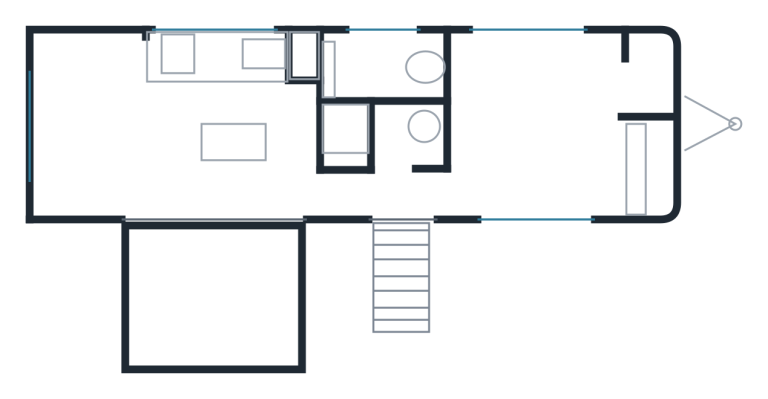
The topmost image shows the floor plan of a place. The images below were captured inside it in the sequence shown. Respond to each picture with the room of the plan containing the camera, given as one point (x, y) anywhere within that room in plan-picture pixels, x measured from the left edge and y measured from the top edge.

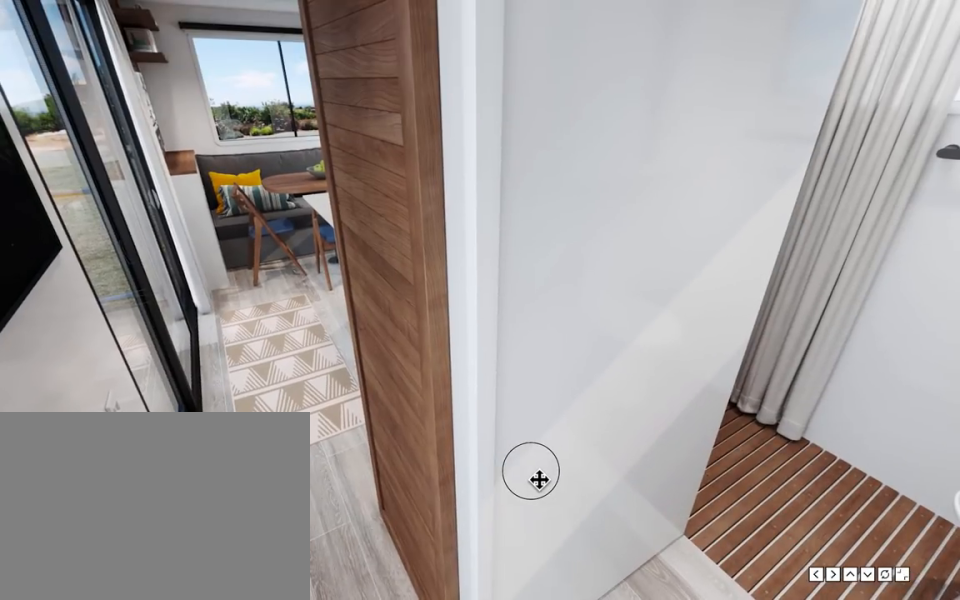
(386, 195)
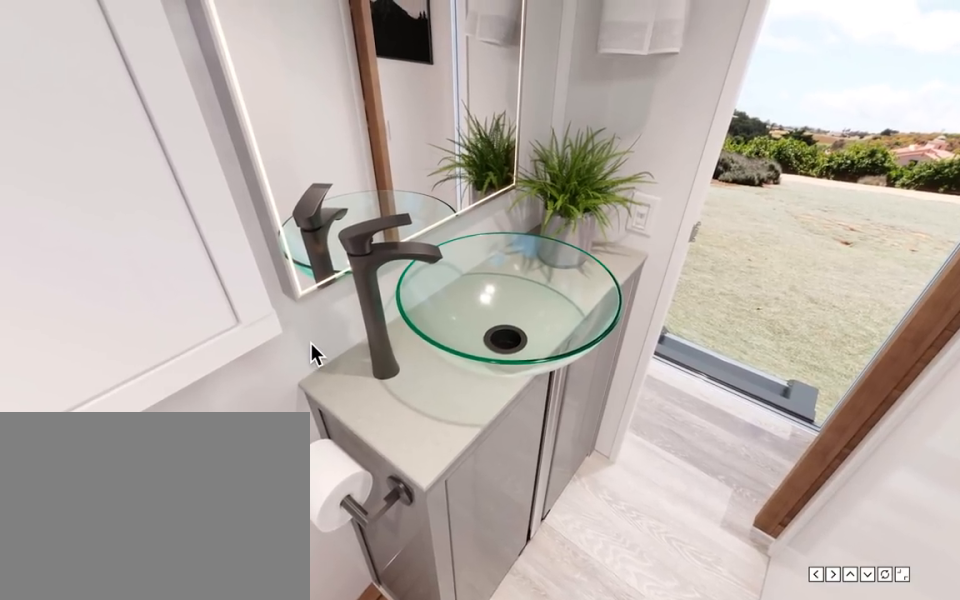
(390, 109)
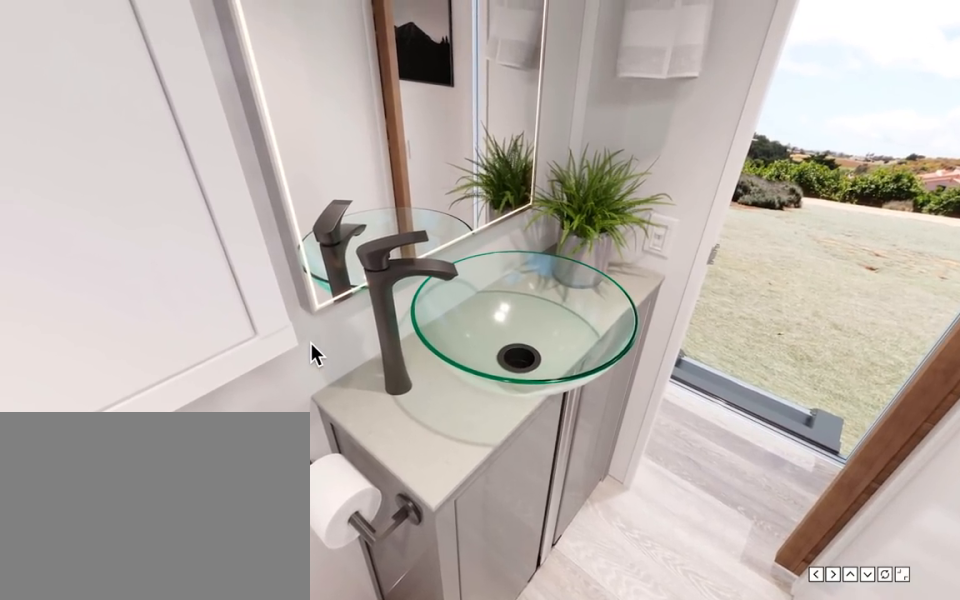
(390, 109)
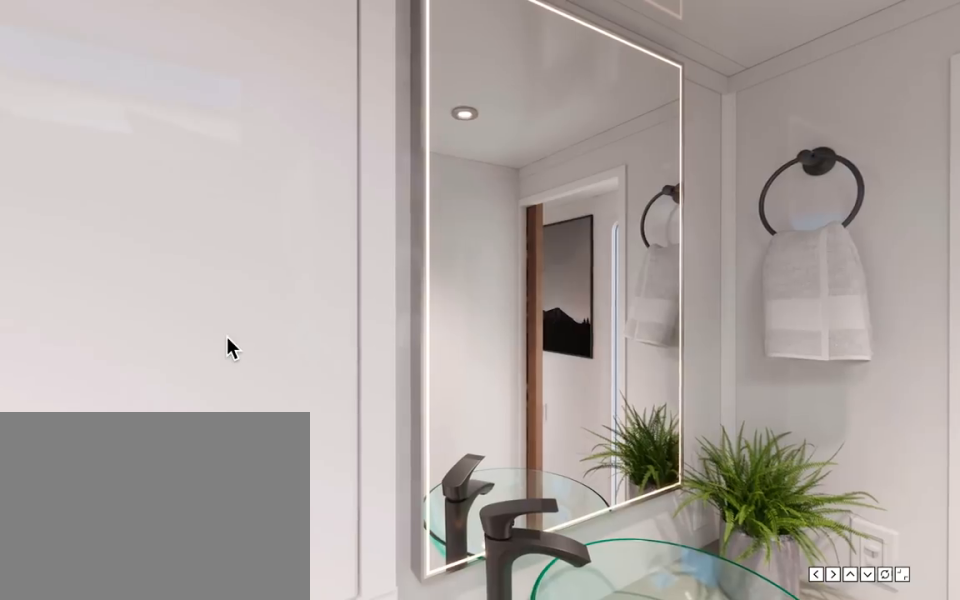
(386, 133)
